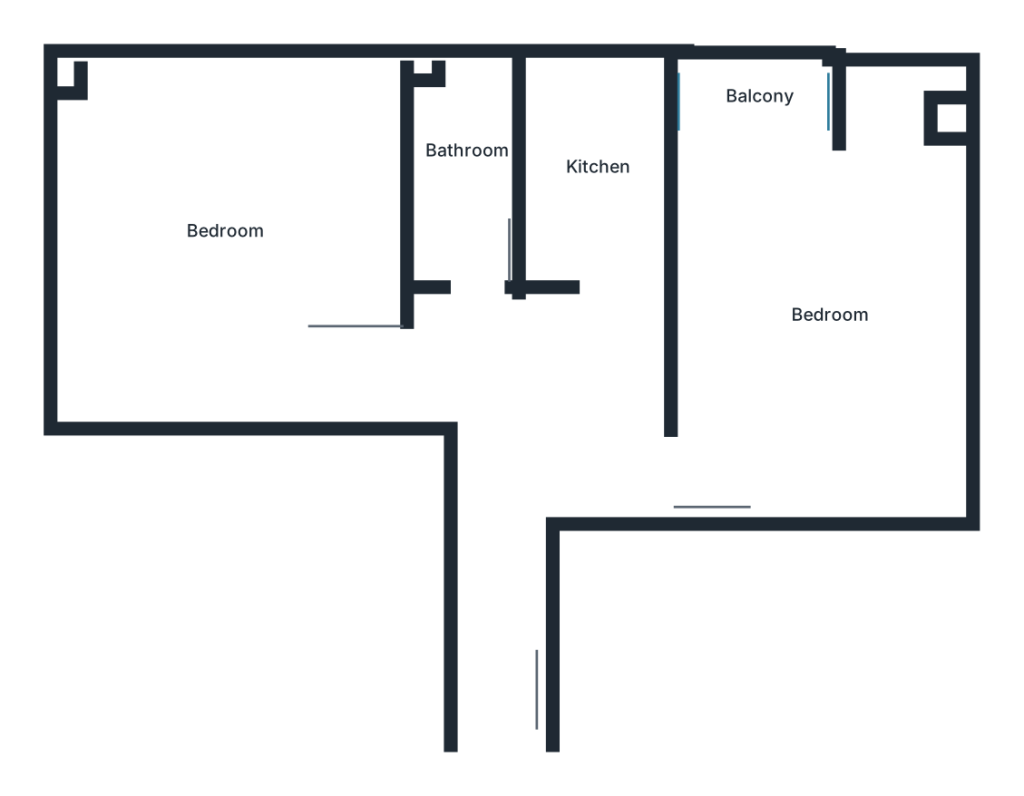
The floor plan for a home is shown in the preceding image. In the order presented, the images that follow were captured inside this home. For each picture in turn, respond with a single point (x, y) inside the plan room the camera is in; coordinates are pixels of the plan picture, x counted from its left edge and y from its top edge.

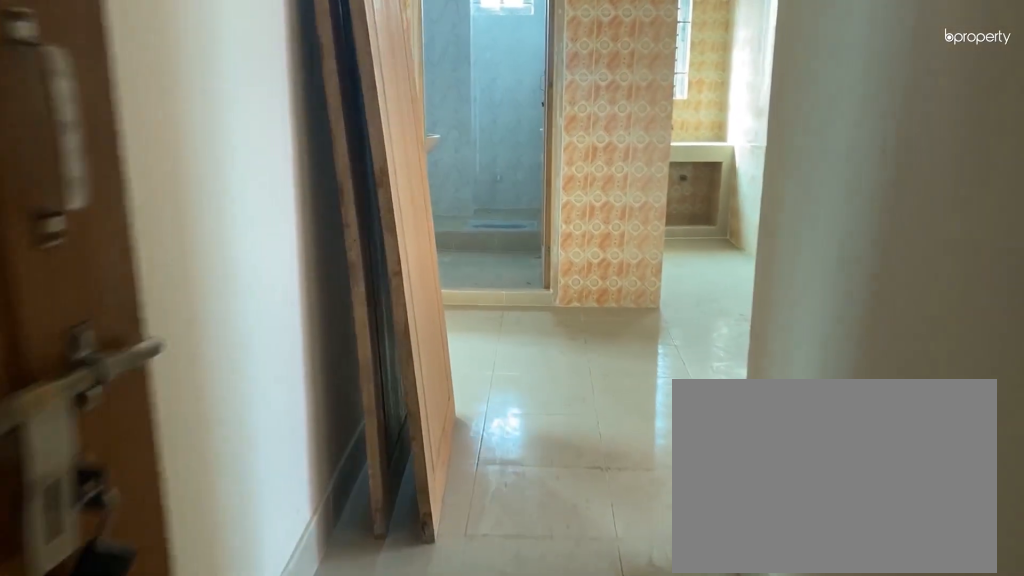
(506, 660)
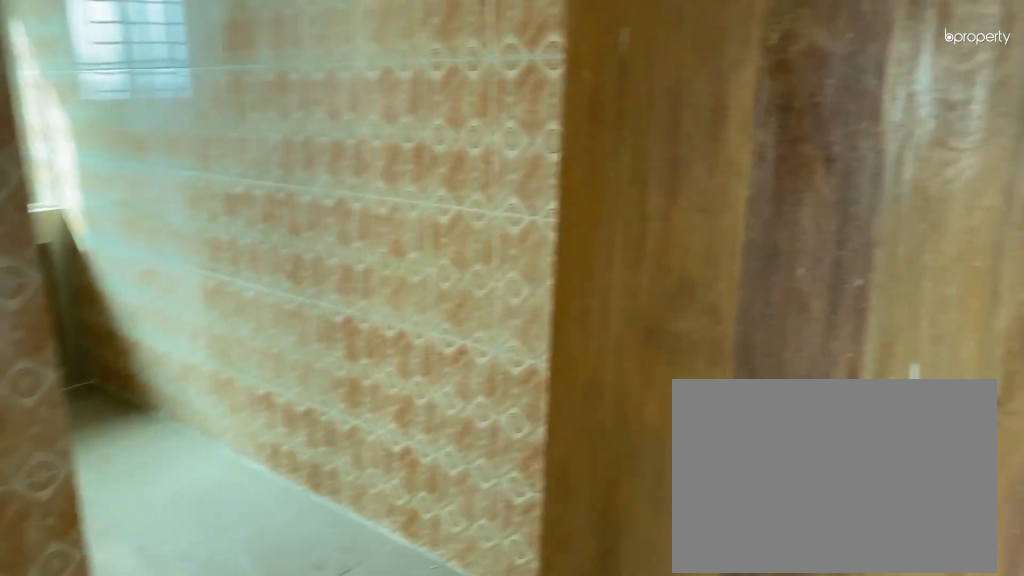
(539, 407)
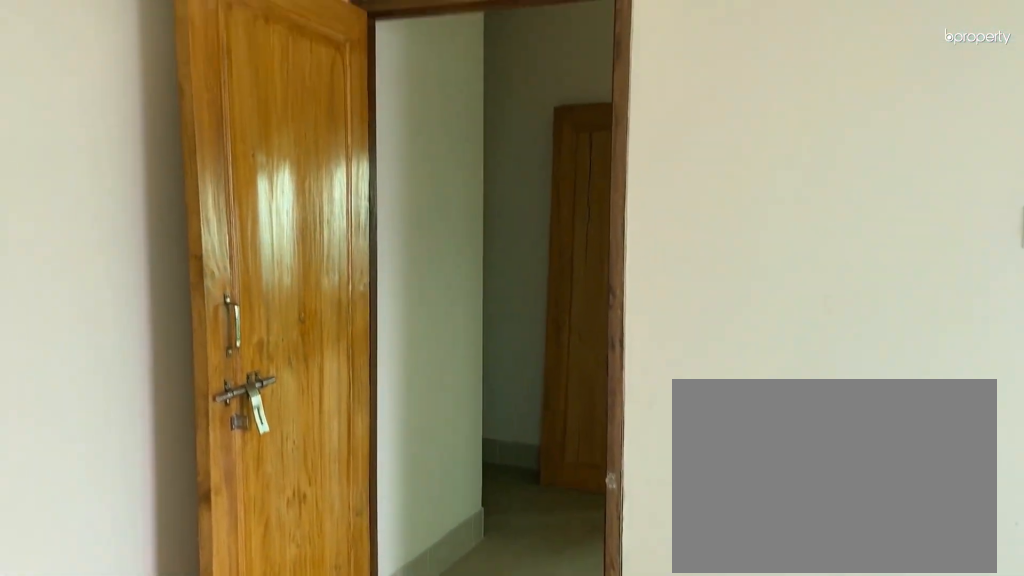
(825, 302)
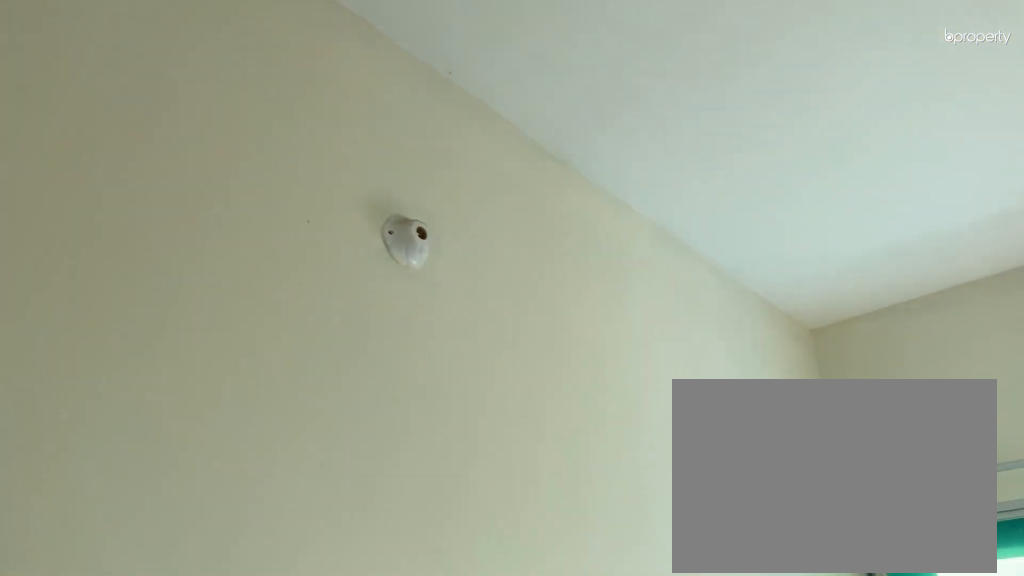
(825, 302)
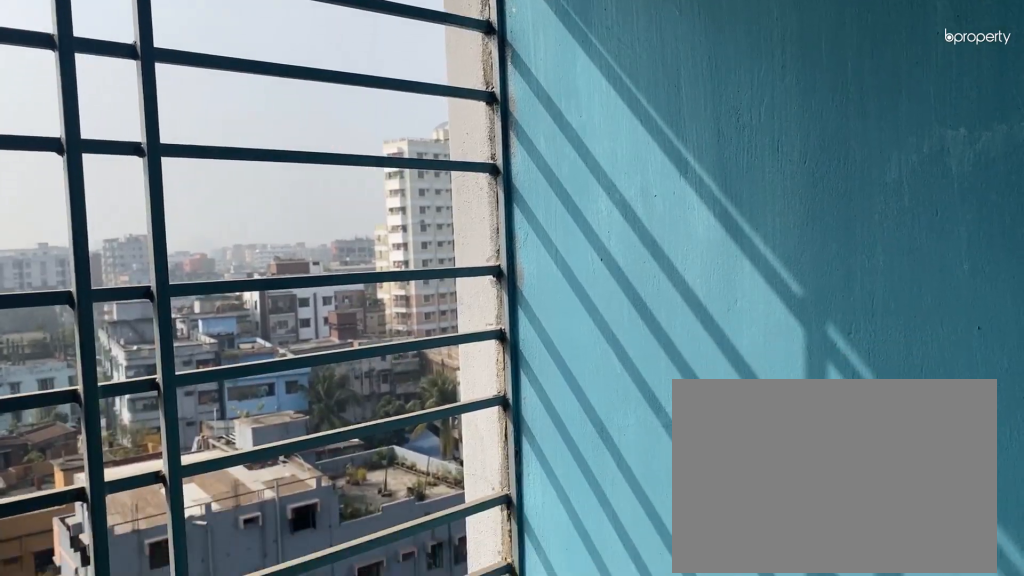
(748, 110)
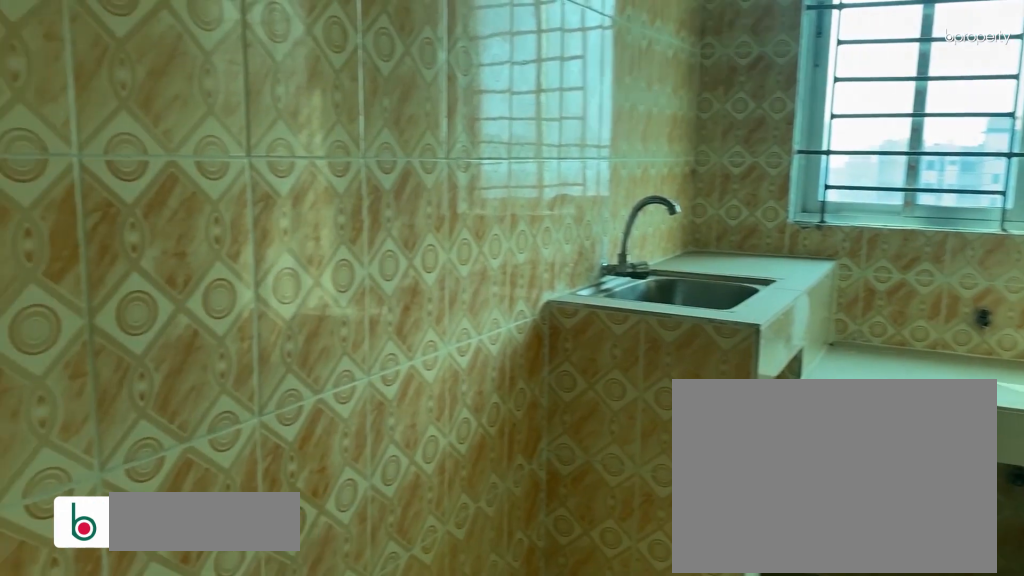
(577, 187)
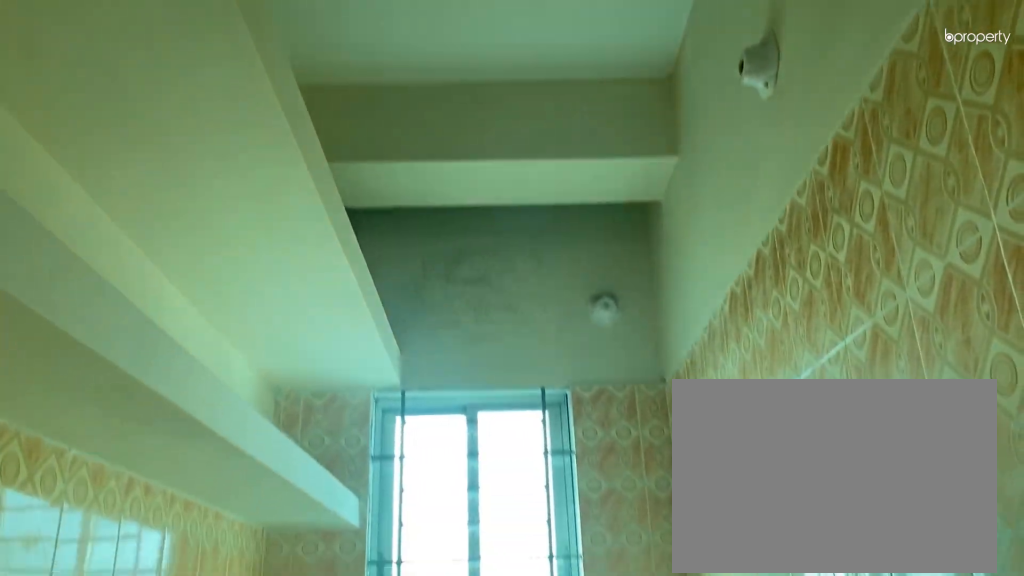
(577, 187)
